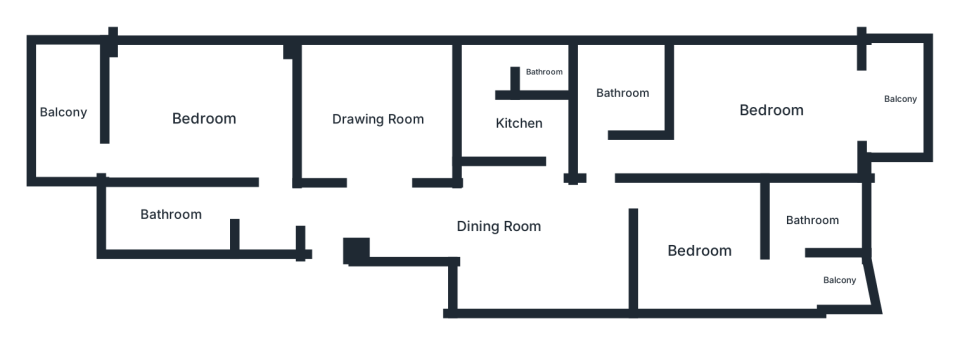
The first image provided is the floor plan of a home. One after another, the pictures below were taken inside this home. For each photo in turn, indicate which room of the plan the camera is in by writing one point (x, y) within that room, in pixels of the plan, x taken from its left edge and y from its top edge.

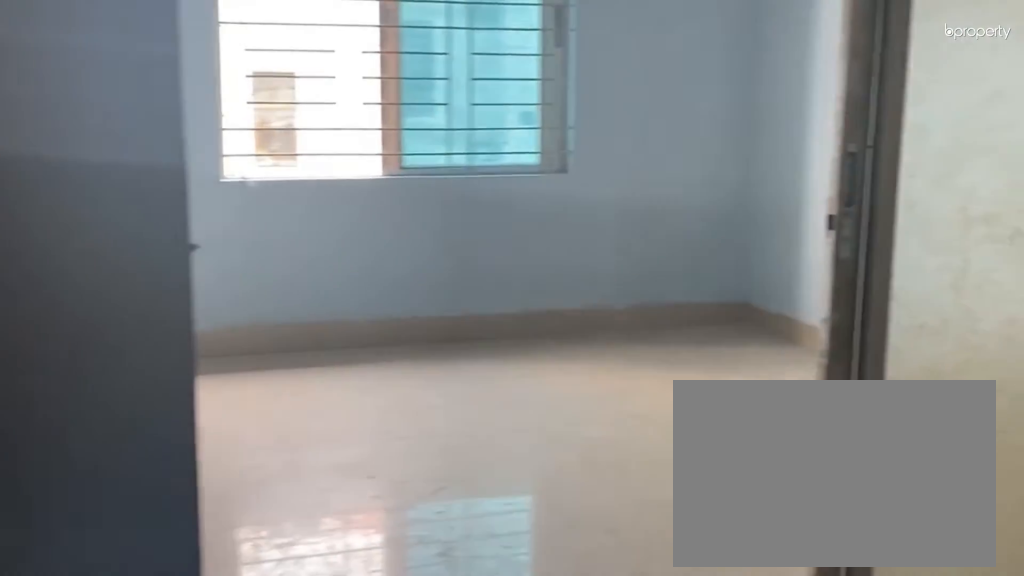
(358, 218)
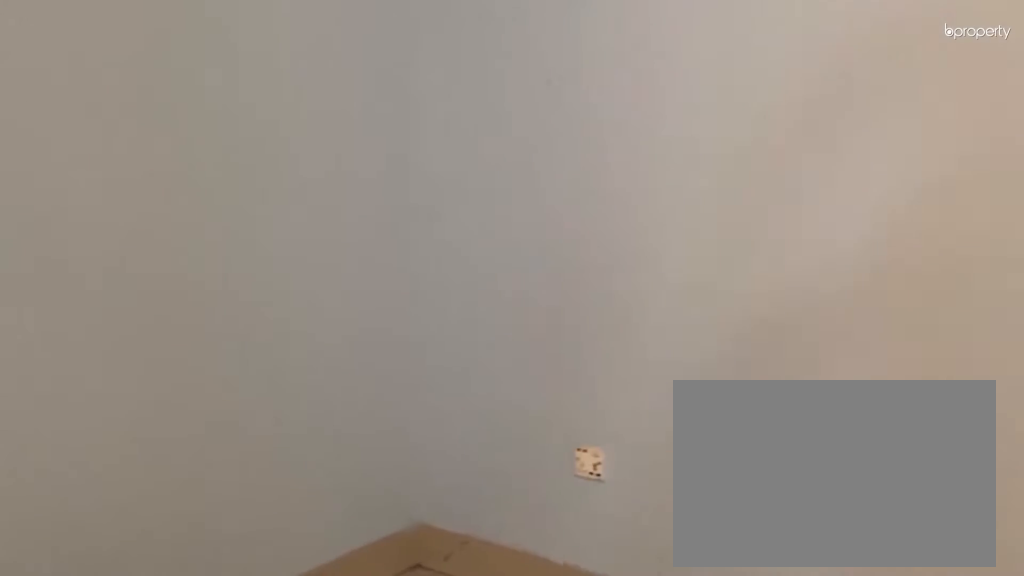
(498, 226)
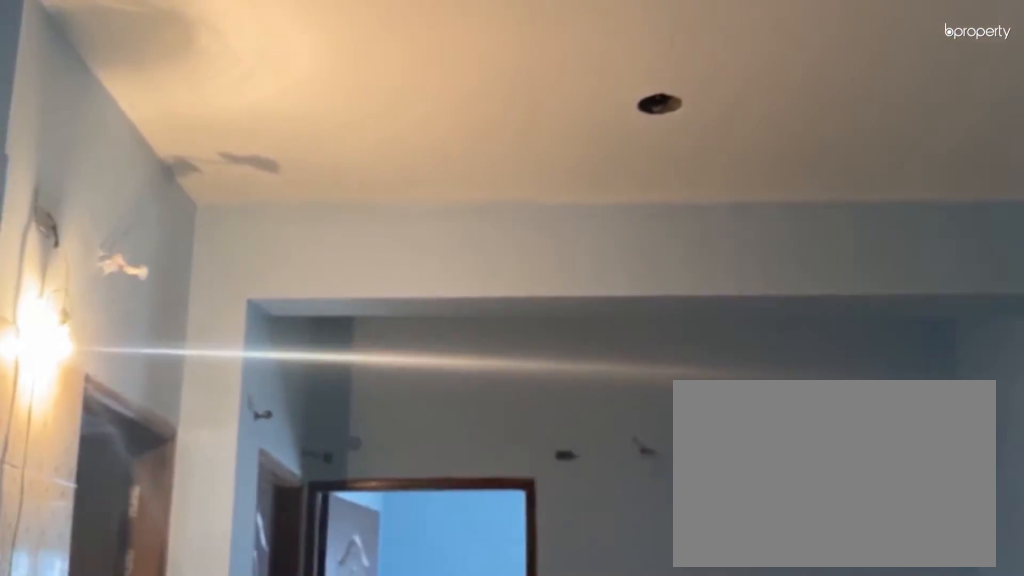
(497, 226)
